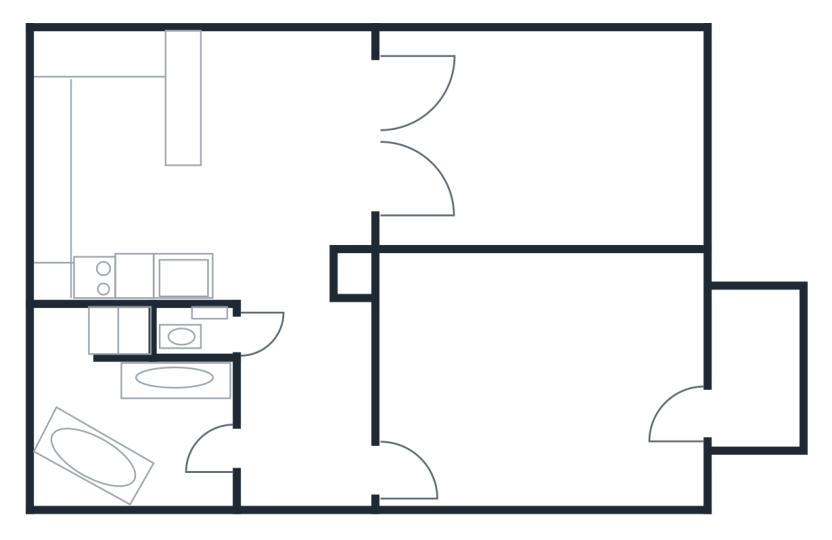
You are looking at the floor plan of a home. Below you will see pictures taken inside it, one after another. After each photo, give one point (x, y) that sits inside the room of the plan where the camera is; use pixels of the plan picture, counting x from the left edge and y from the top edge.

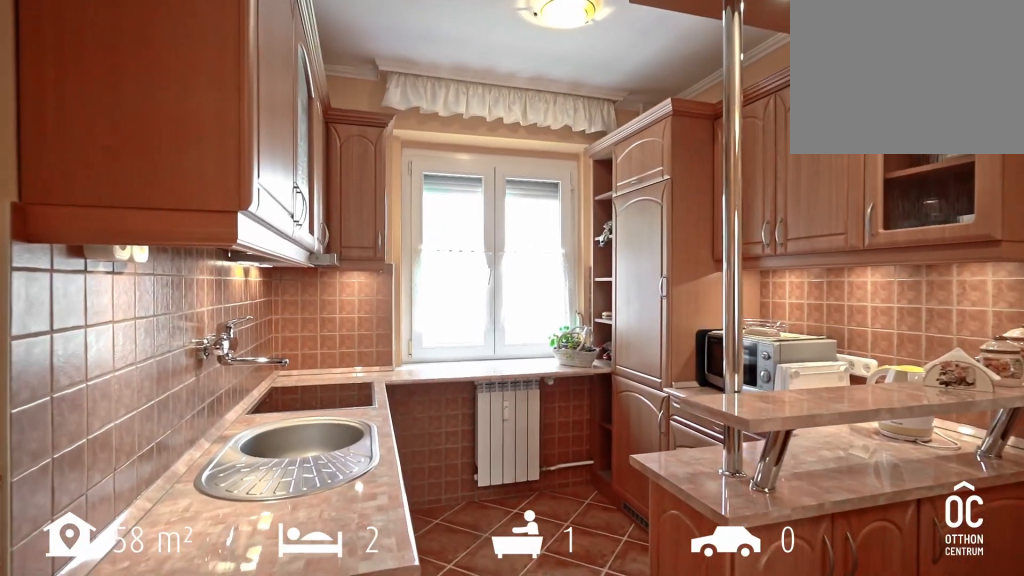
(276, 197)
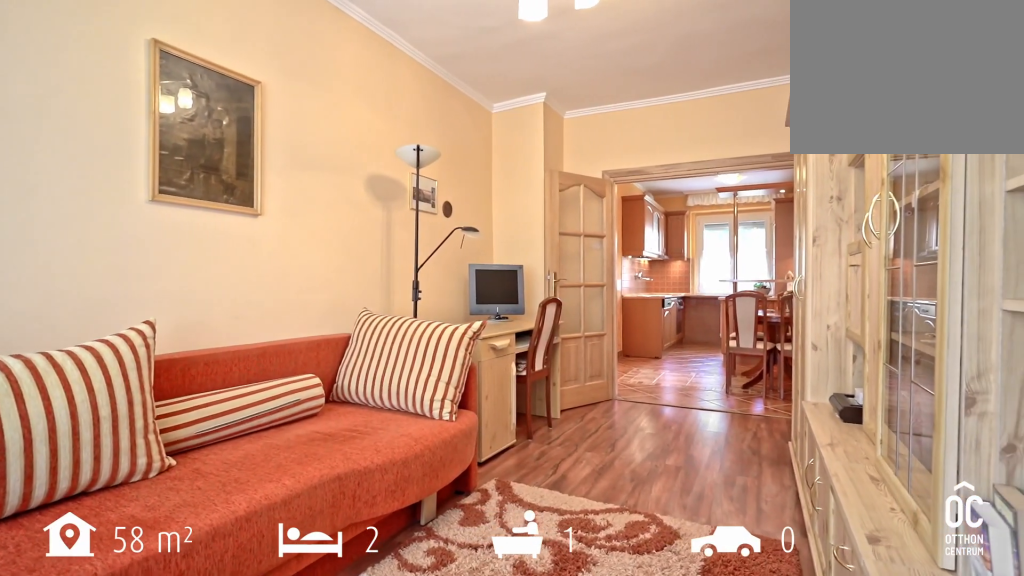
(562, 128)
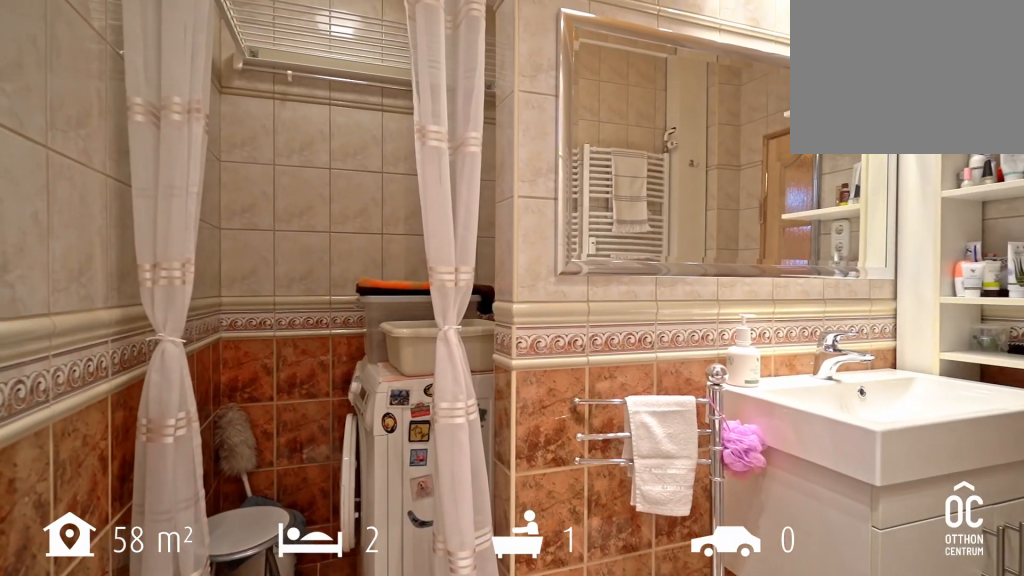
(144, 415)
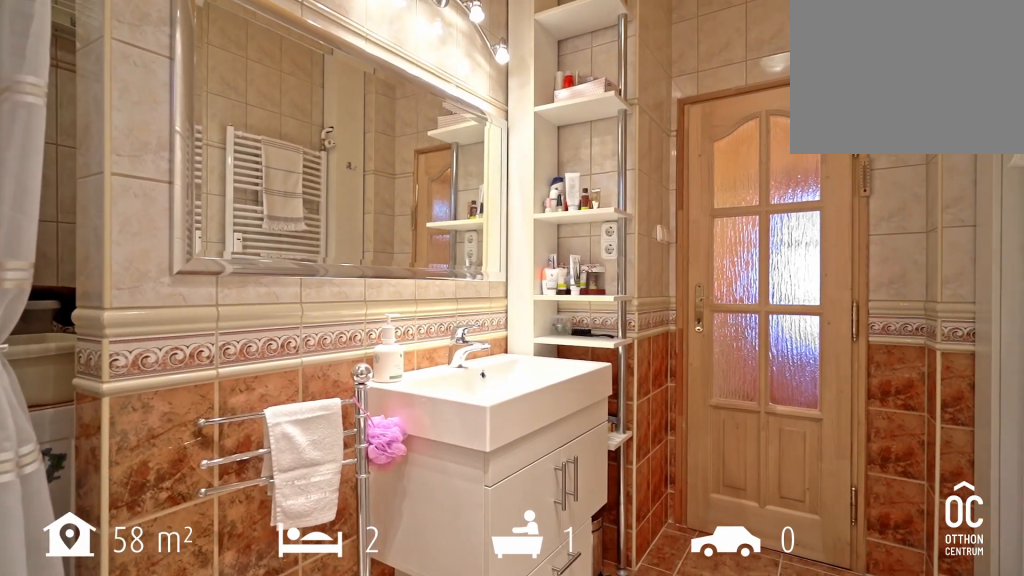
(144, 415)
